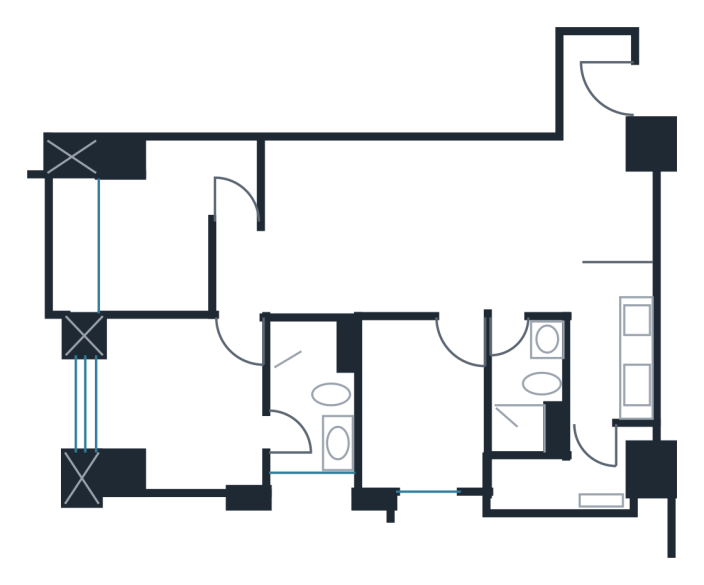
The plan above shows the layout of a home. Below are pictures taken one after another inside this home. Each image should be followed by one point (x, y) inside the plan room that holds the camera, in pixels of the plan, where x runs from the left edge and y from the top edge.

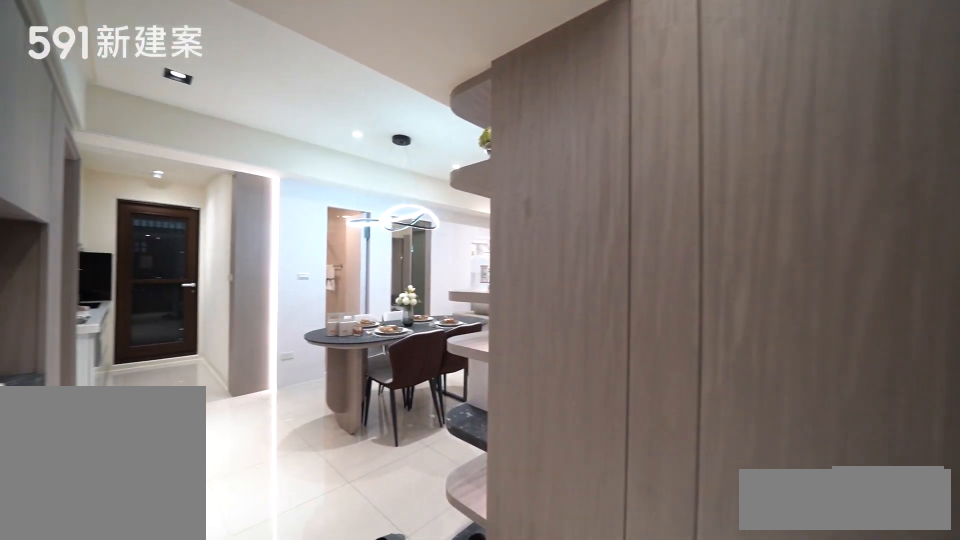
(605, 148)
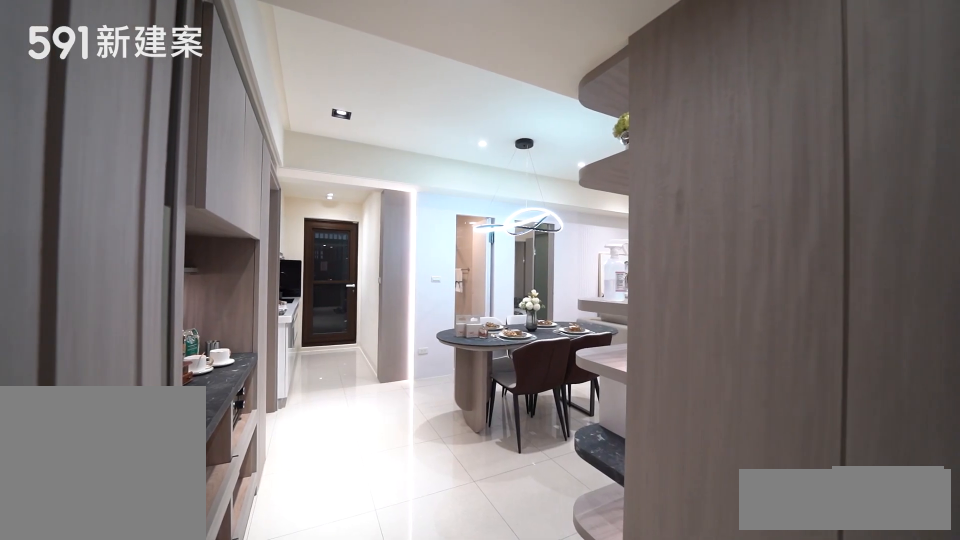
(605, 148)
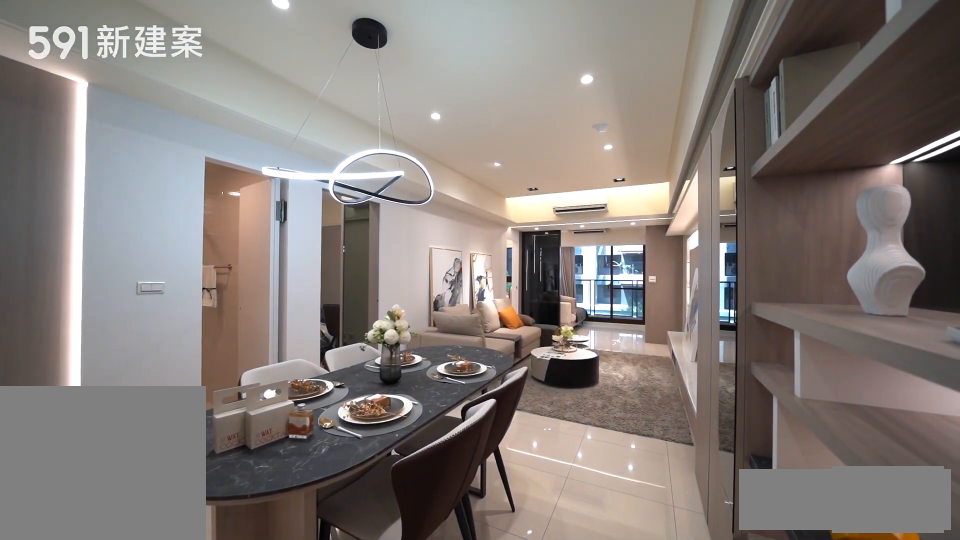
(487, 219)
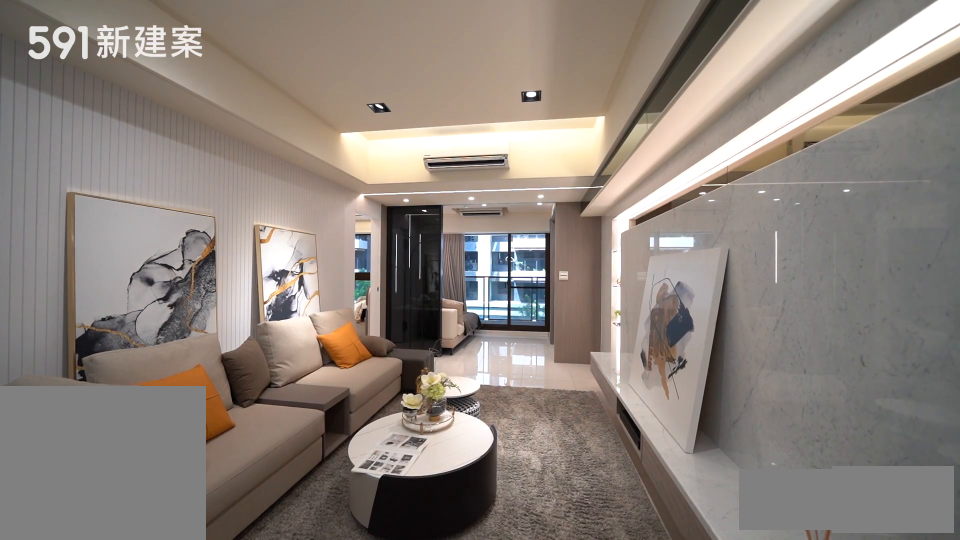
(343, 225)
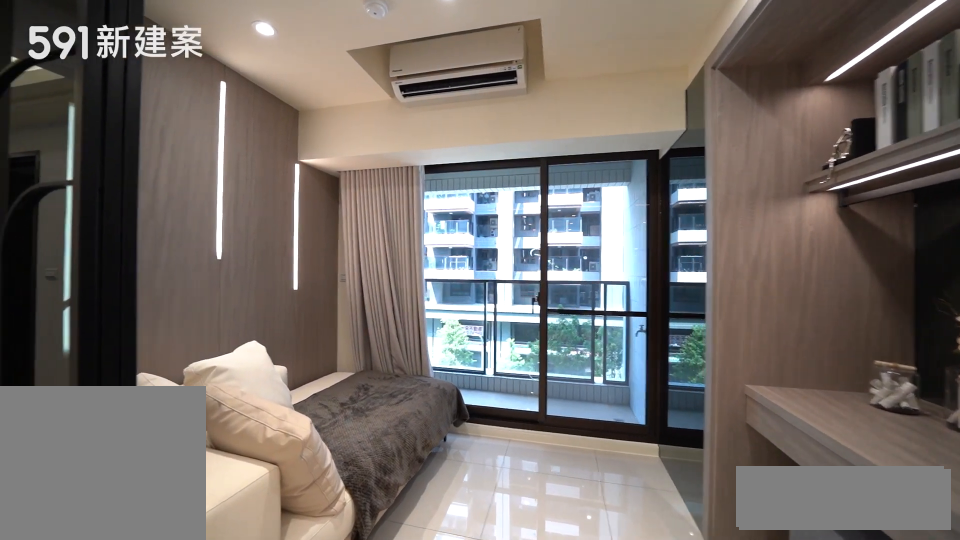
(176, 225)
